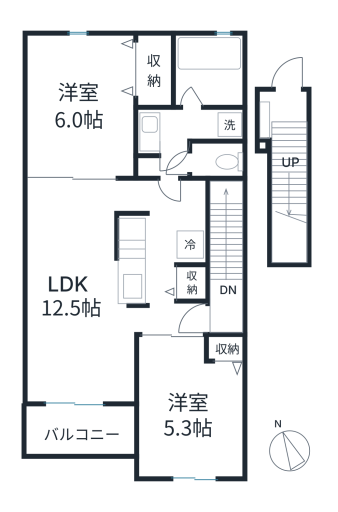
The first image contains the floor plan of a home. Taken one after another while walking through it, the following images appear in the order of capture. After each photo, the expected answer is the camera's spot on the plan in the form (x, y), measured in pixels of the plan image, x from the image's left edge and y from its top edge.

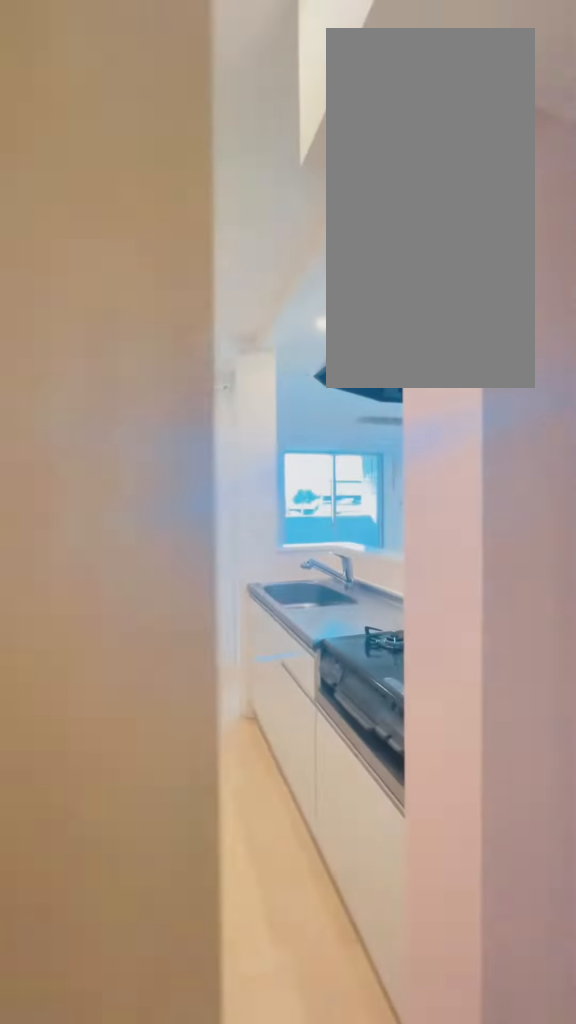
(167, 189)
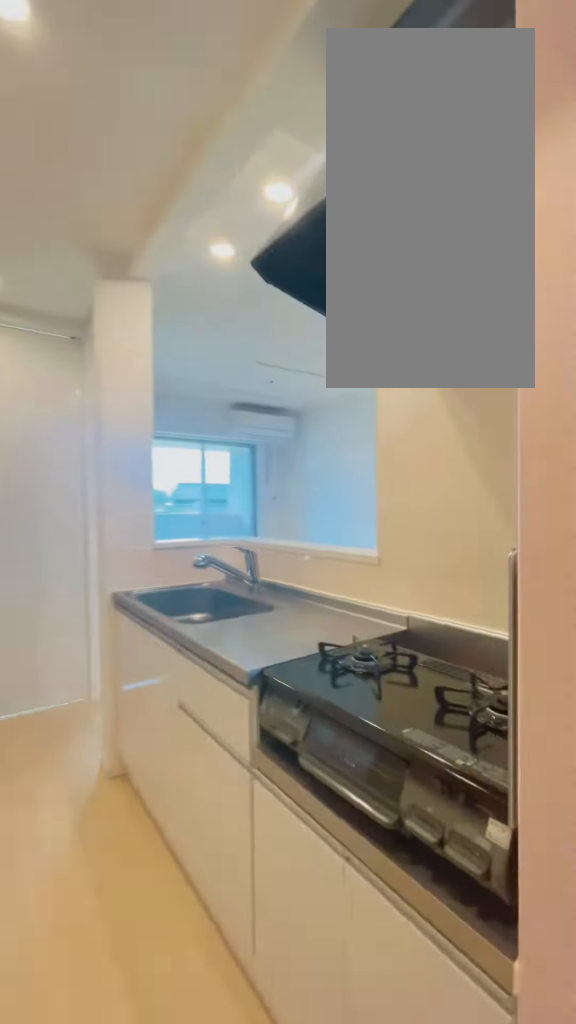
(166, 195)
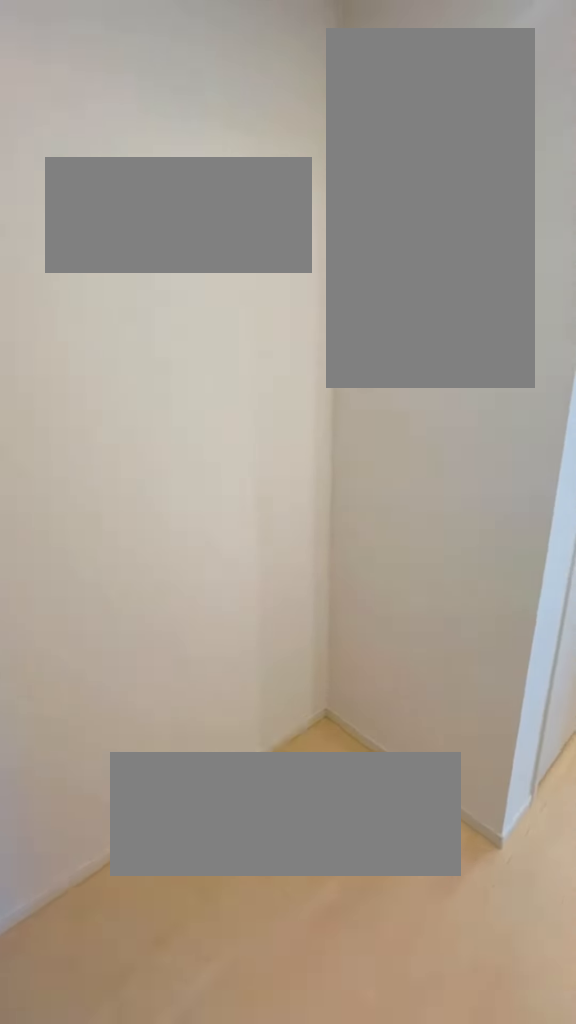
(161, 219)
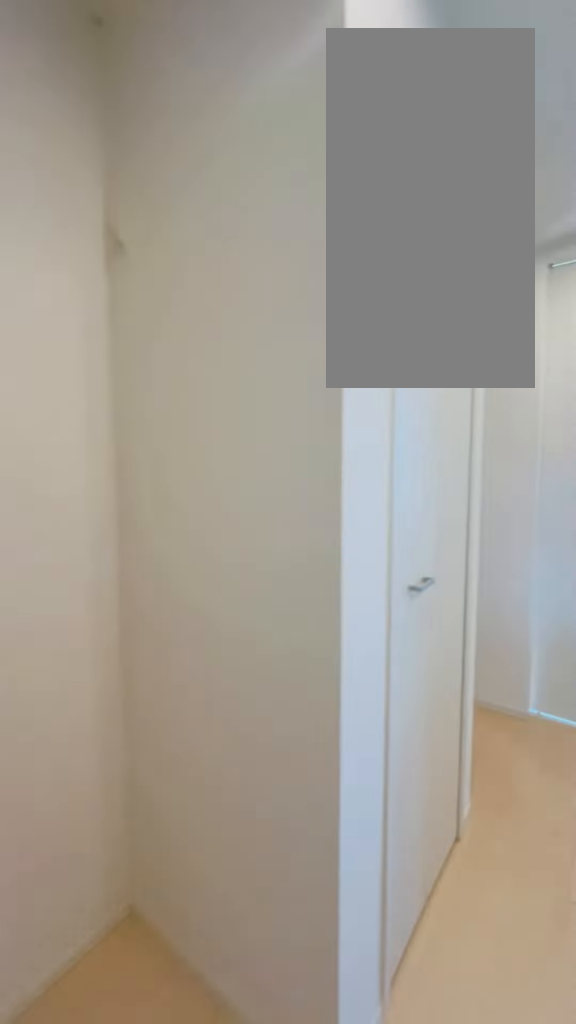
(160, 240)
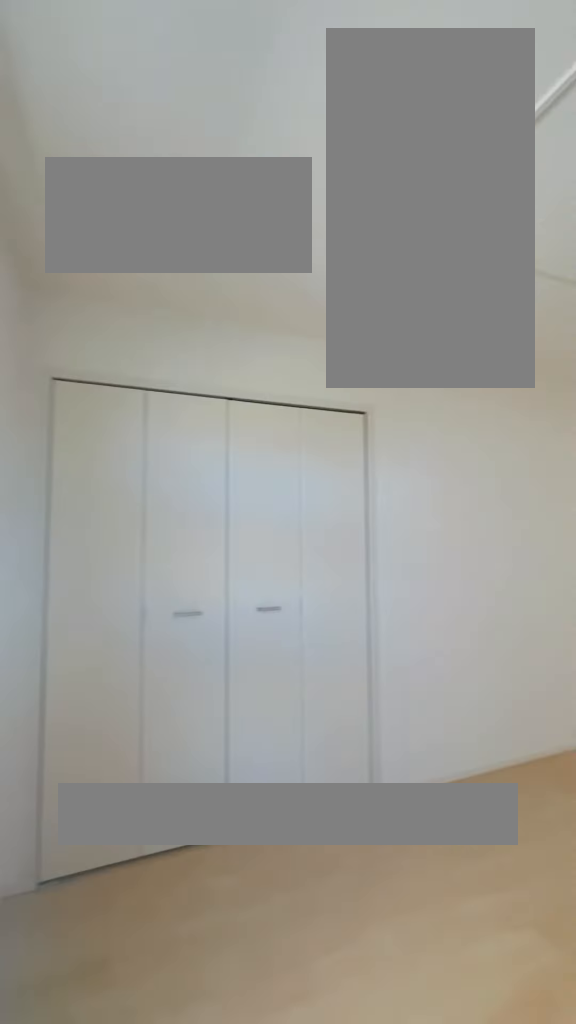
(44, 59)
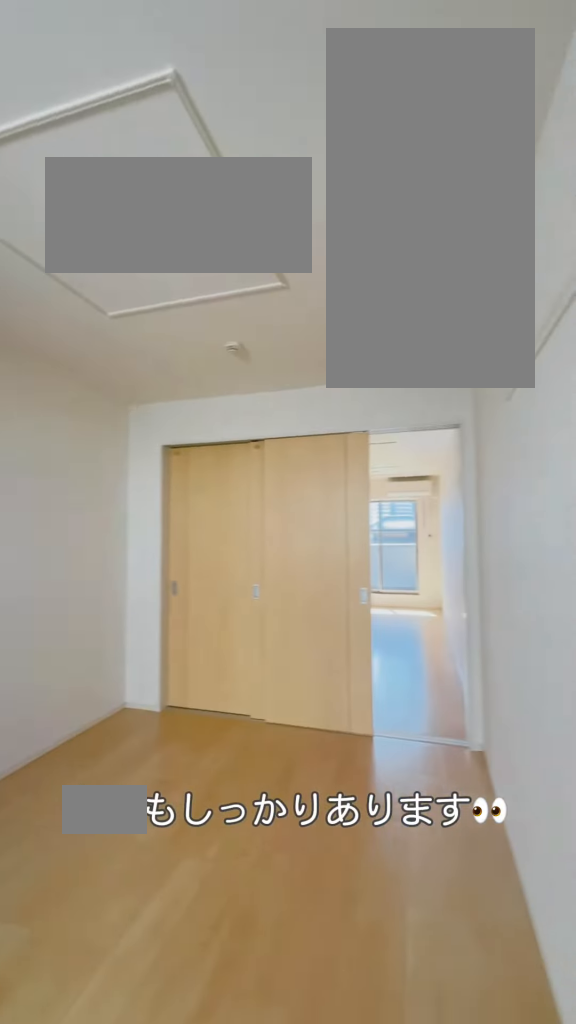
(44, 59)
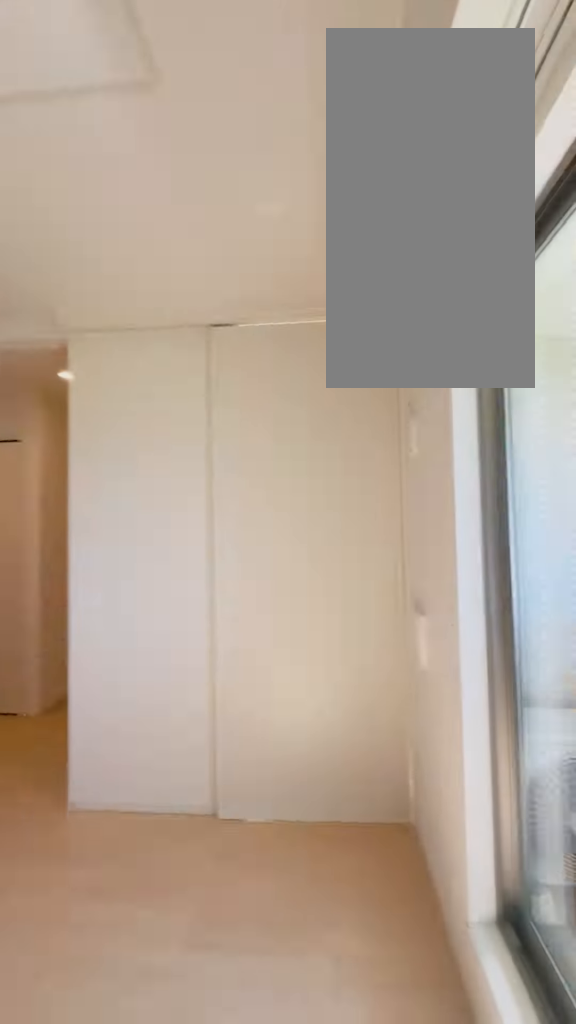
(76, 390)
